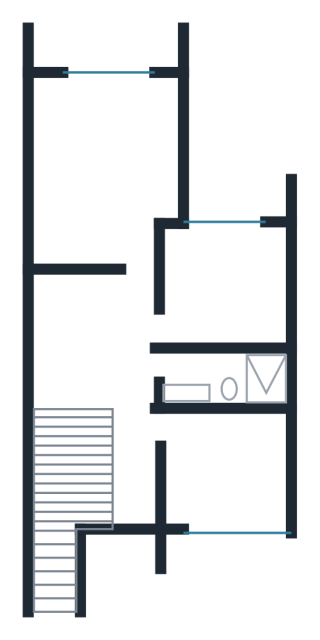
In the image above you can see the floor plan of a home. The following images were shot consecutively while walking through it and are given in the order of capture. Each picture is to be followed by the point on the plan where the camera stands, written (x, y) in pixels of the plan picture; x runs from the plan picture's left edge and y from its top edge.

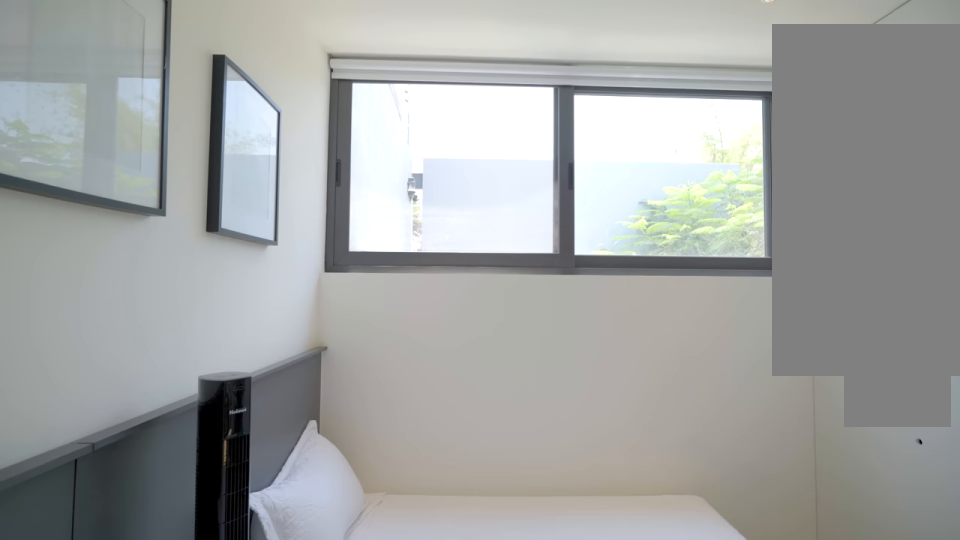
(192, 485)
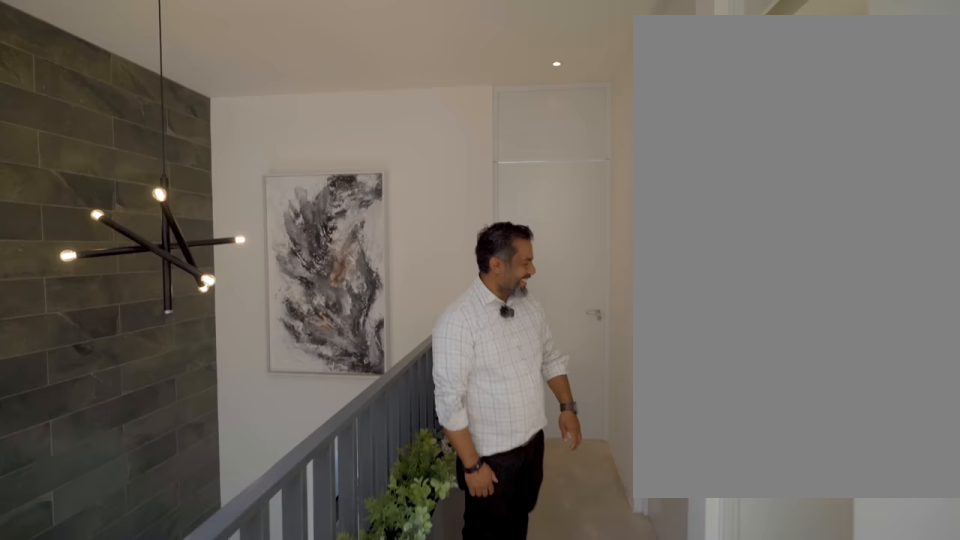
(138, 358)
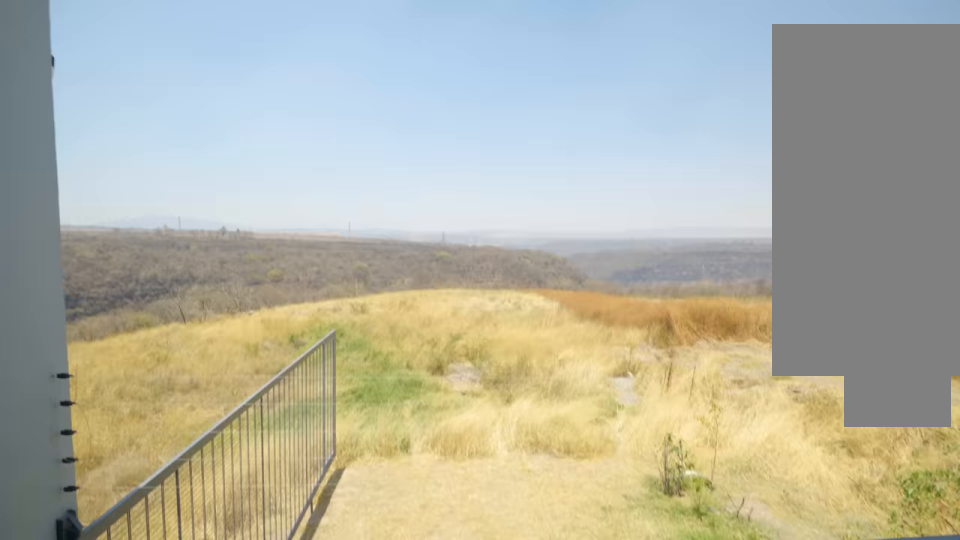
(103, 55)
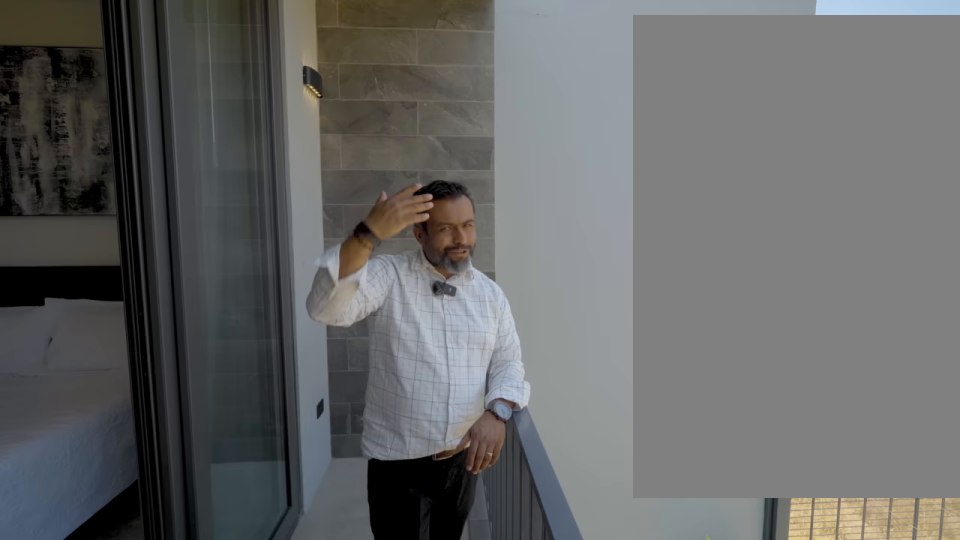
(120, 54)
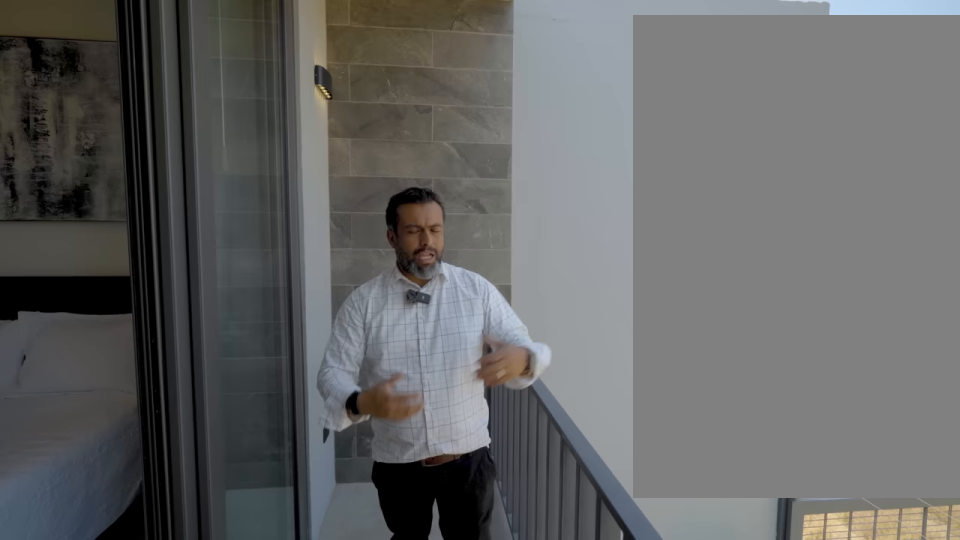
(120, 54)
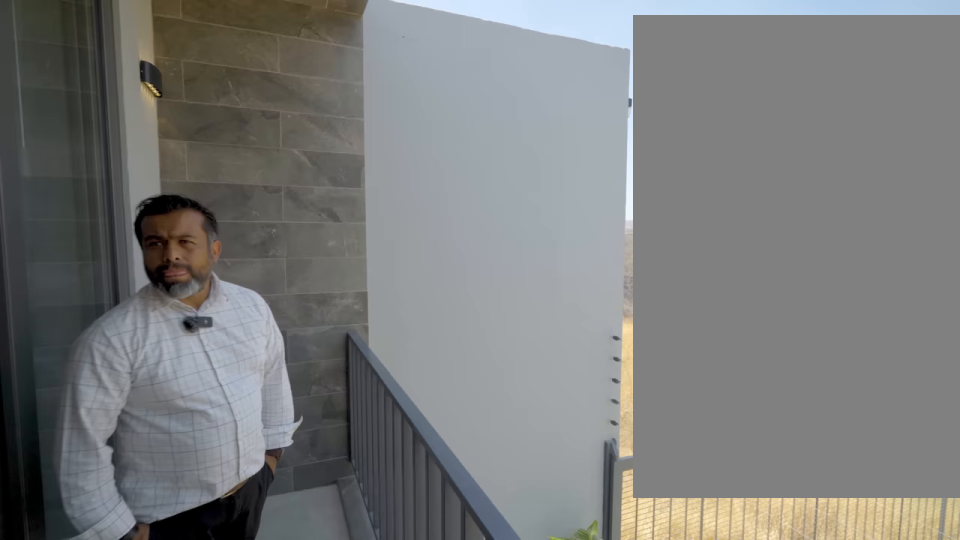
(121, 54)
